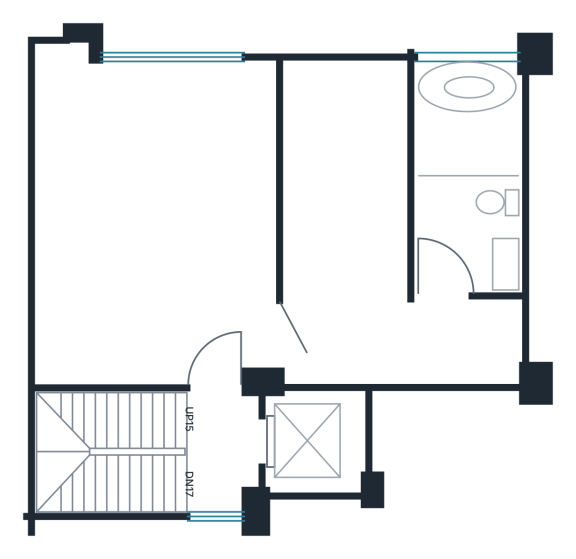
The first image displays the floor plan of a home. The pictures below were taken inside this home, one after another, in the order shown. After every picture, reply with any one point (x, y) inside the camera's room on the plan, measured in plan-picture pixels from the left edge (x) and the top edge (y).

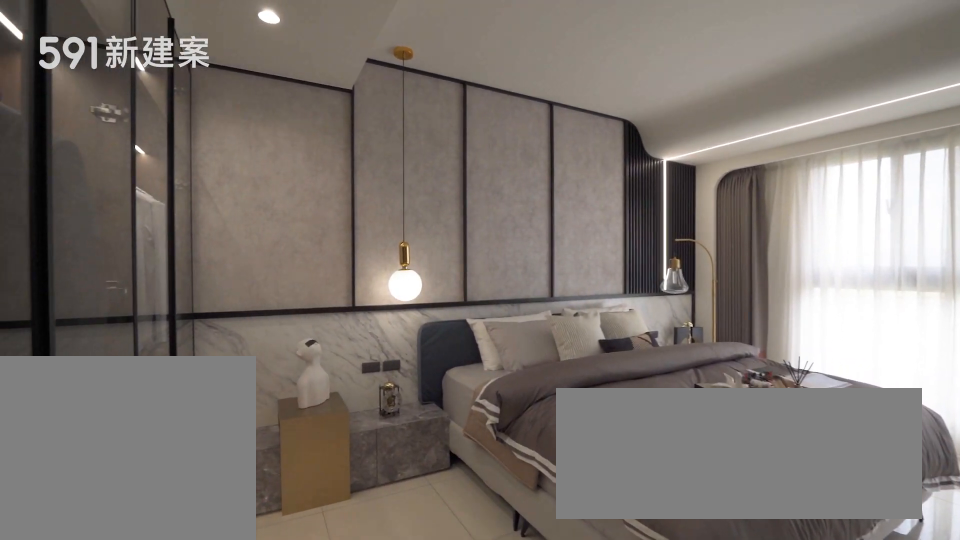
(236, 229)
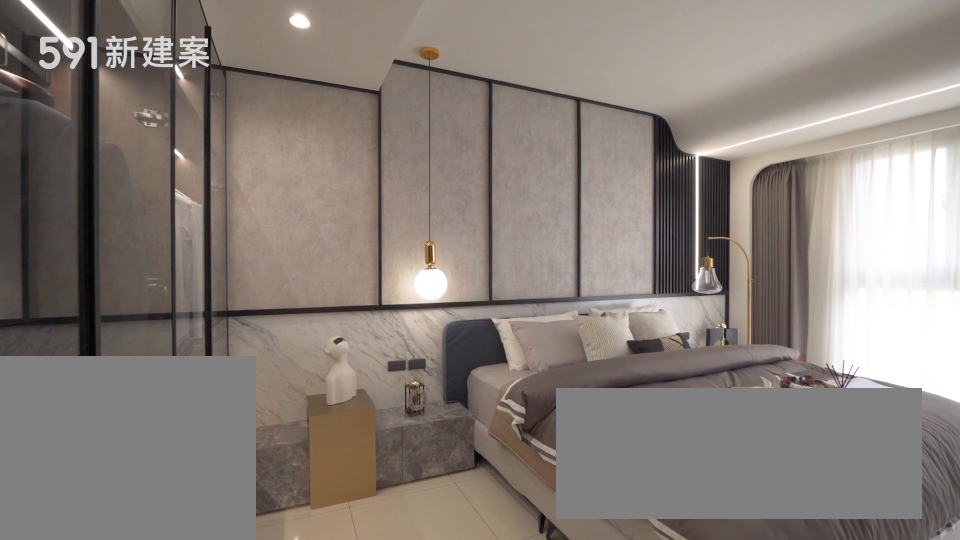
(236, 229)
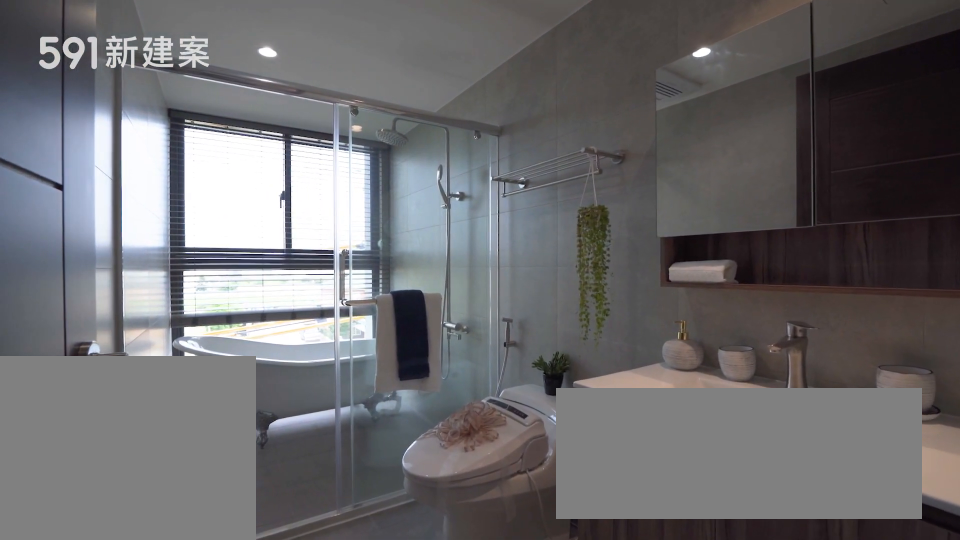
(468, 174)
